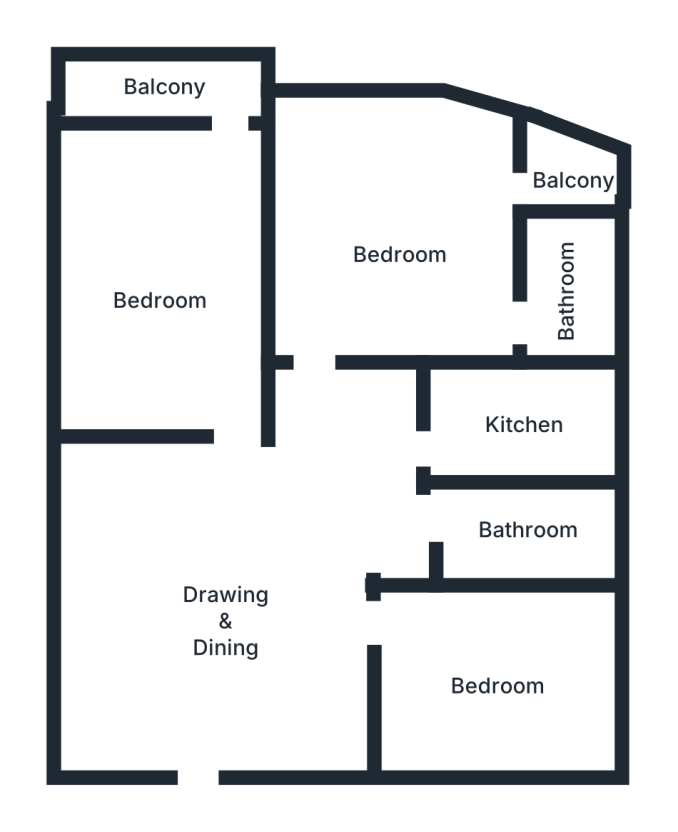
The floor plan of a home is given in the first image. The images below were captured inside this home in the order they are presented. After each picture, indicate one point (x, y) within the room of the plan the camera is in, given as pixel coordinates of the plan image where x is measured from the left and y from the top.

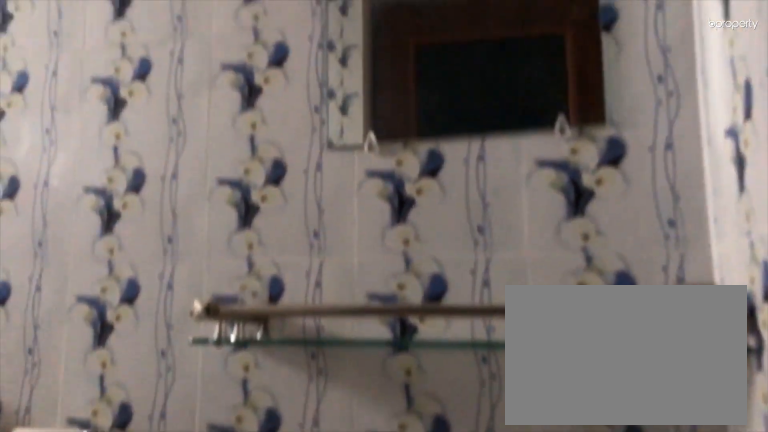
(525, 534)
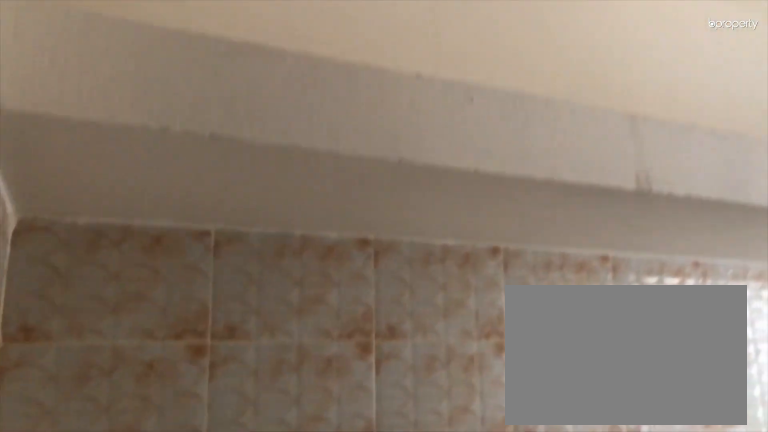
(524, 426)
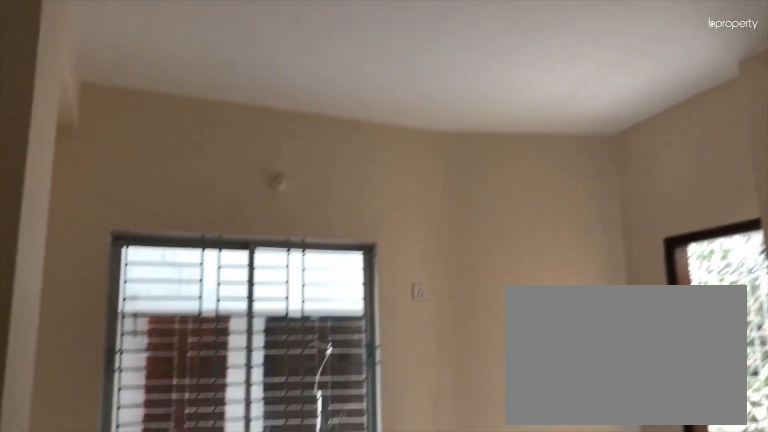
(408, 251)
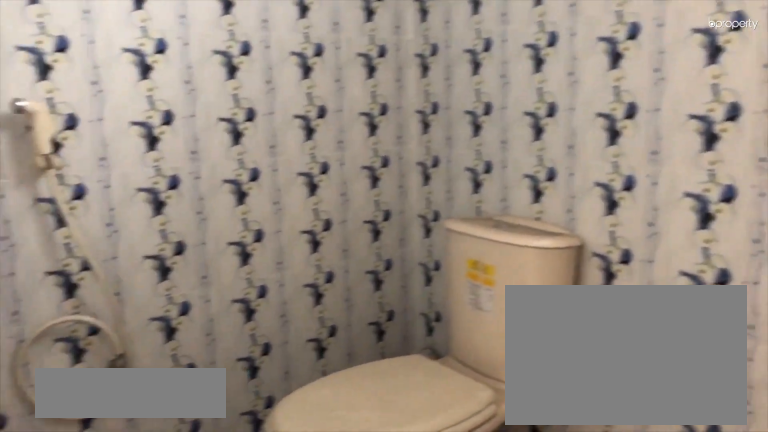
(563, 278)
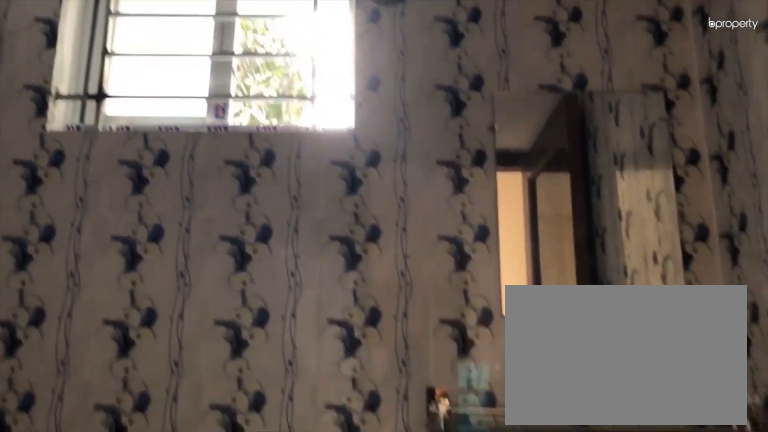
(563, 278)
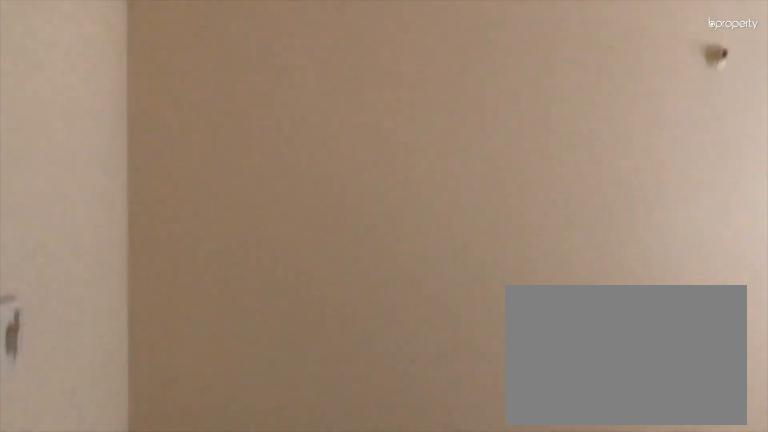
(148, 295)
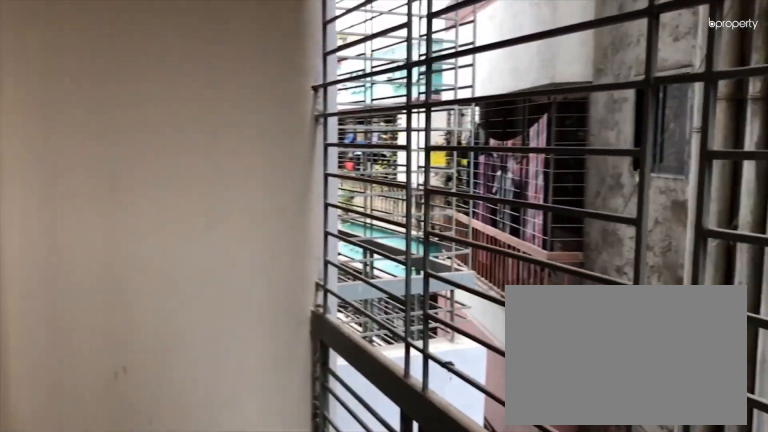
(163, 86)
